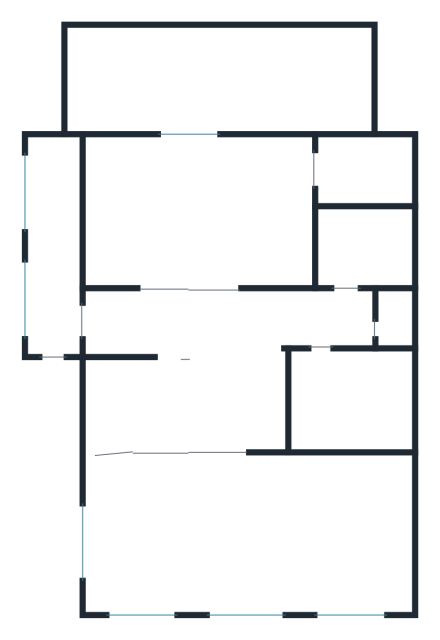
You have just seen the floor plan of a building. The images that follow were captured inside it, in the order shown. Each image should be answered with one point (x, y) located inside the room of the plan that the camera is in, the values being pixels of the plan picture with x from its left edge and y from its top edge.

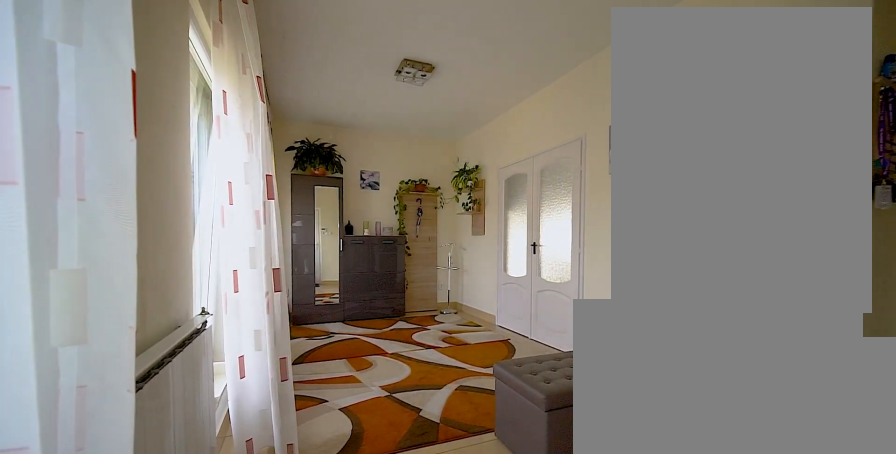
(54, 281)
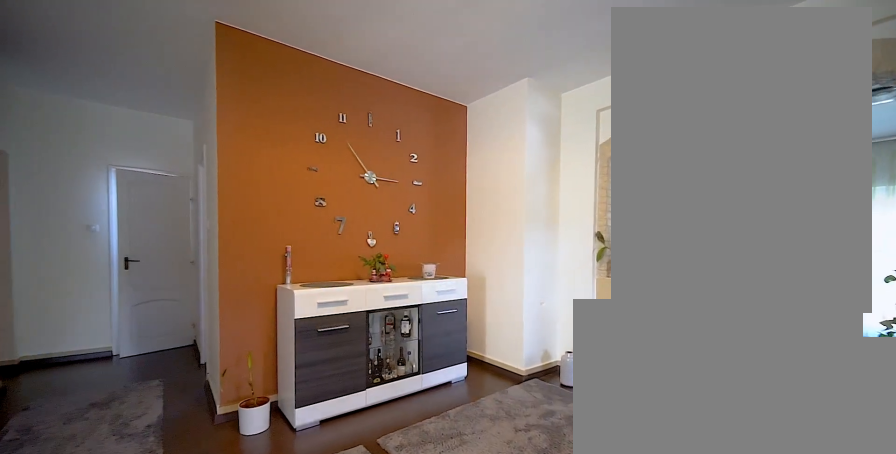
(206, 373)
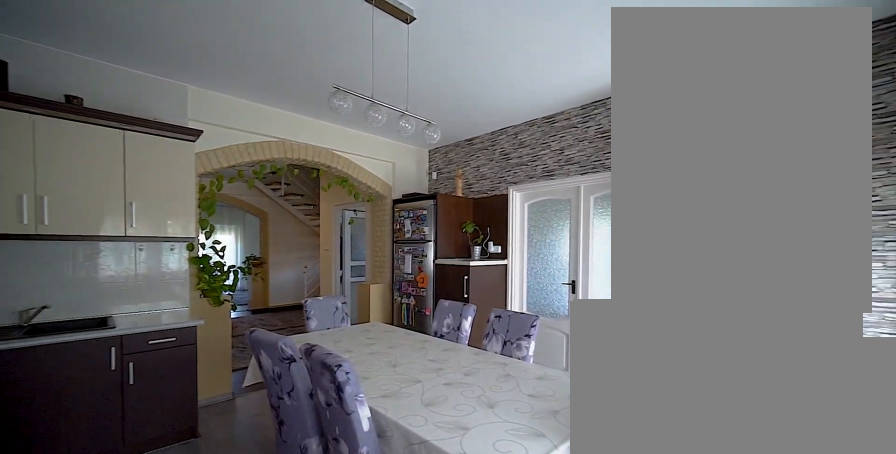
(201, 222)
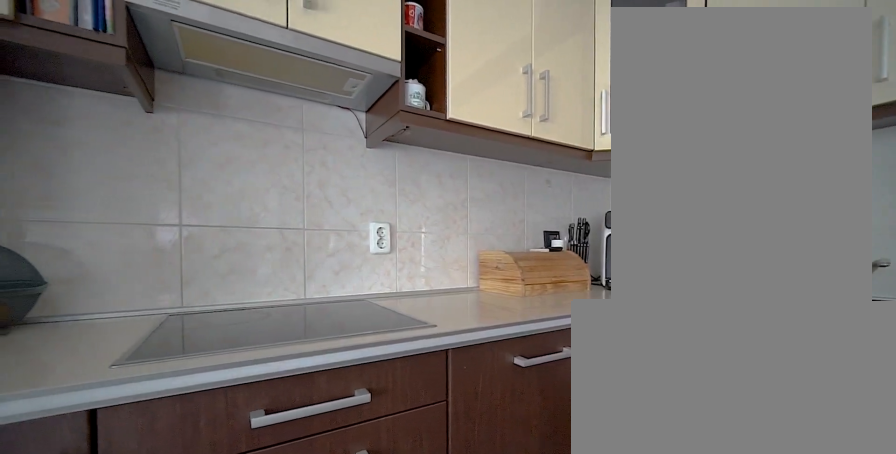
(201, 222)
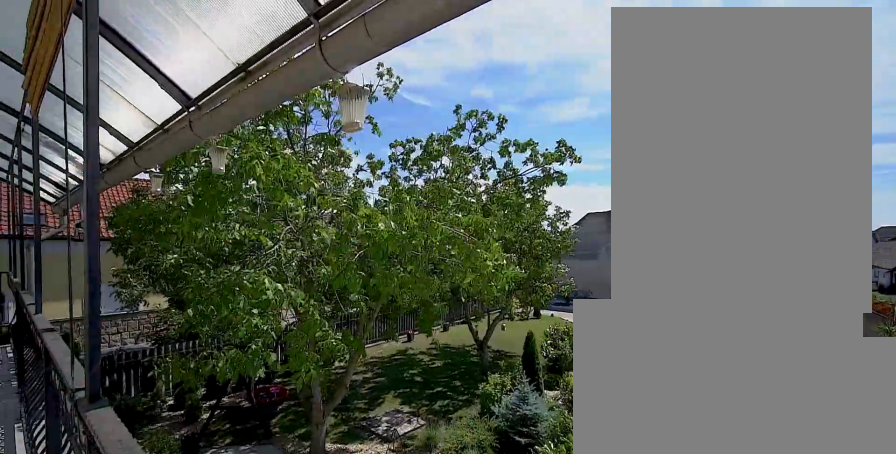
(233, 75)
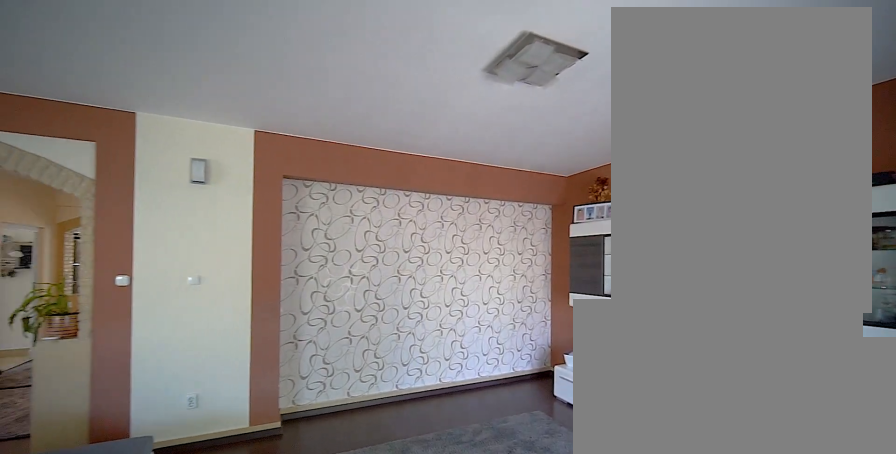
(255, 533)
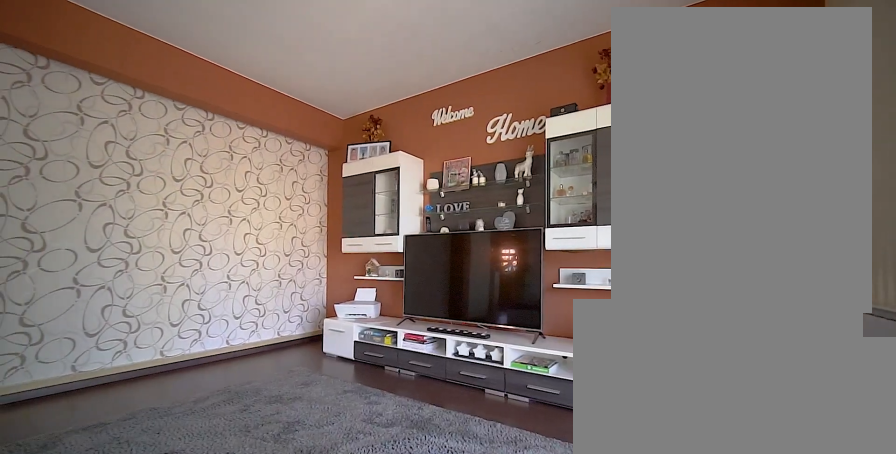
(255, 534)
